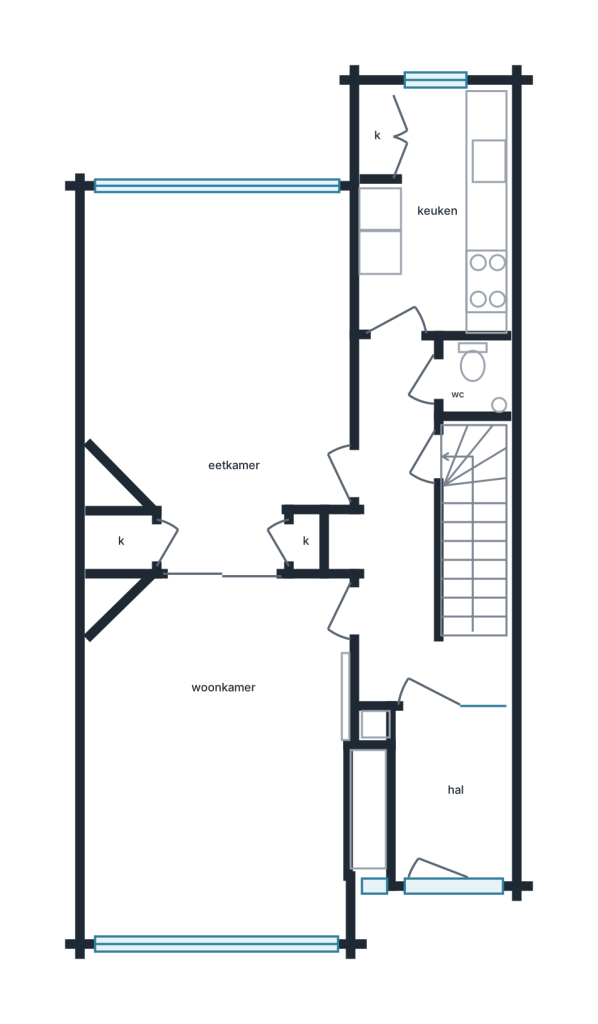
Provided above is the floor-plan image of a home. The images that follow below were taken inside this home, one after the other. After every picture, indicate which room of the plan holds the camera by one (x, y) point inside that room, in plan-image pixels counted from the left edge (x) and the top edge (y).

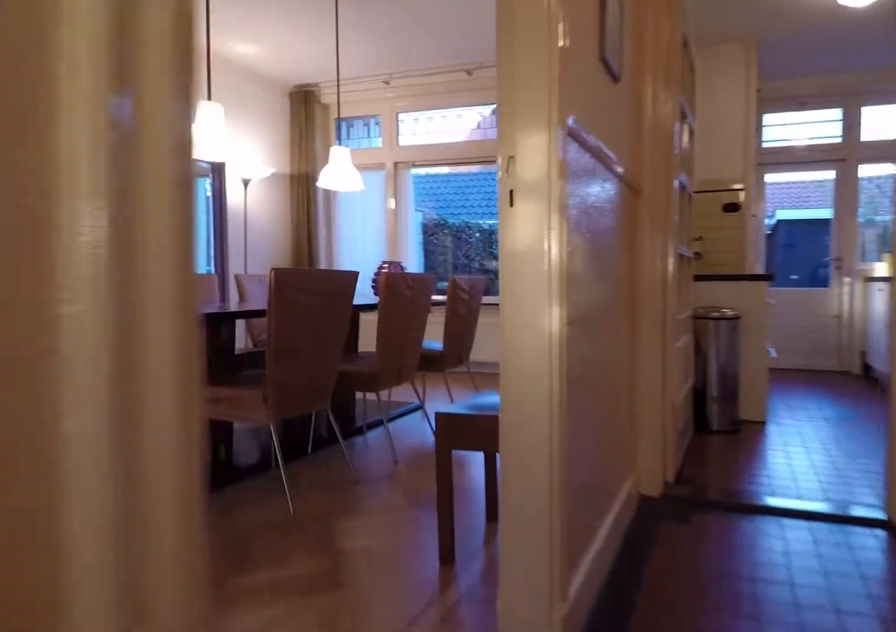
(405, 547)
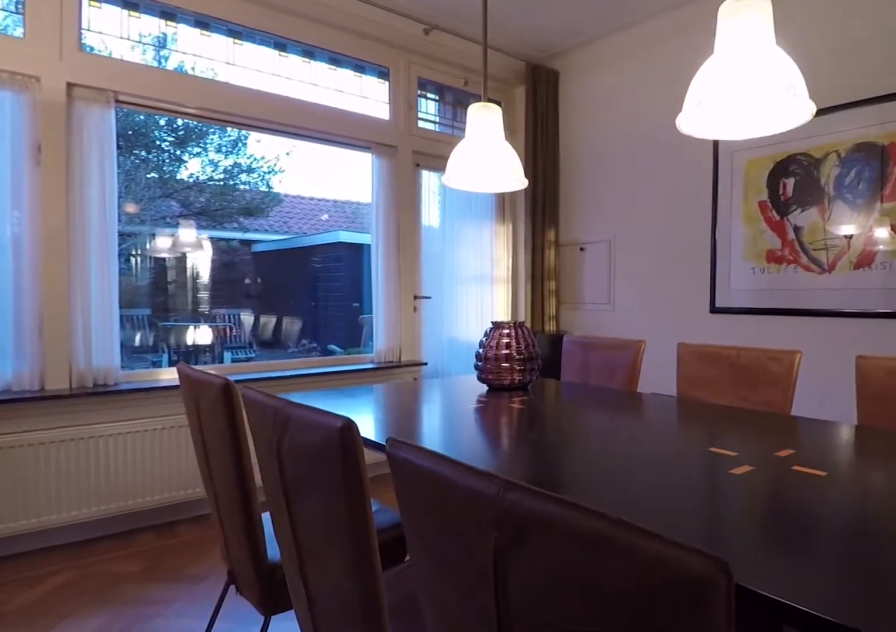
(228, 370)
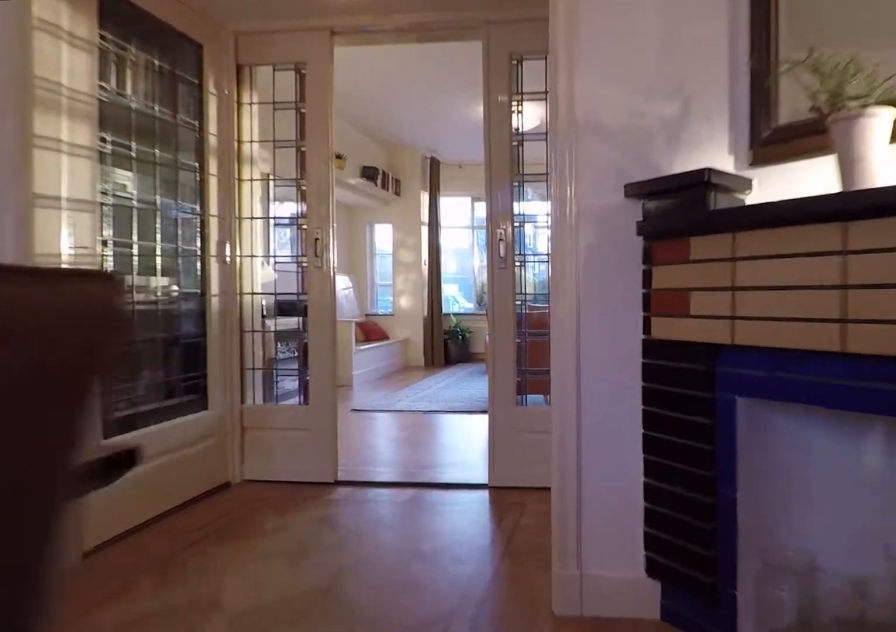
(228, 370)
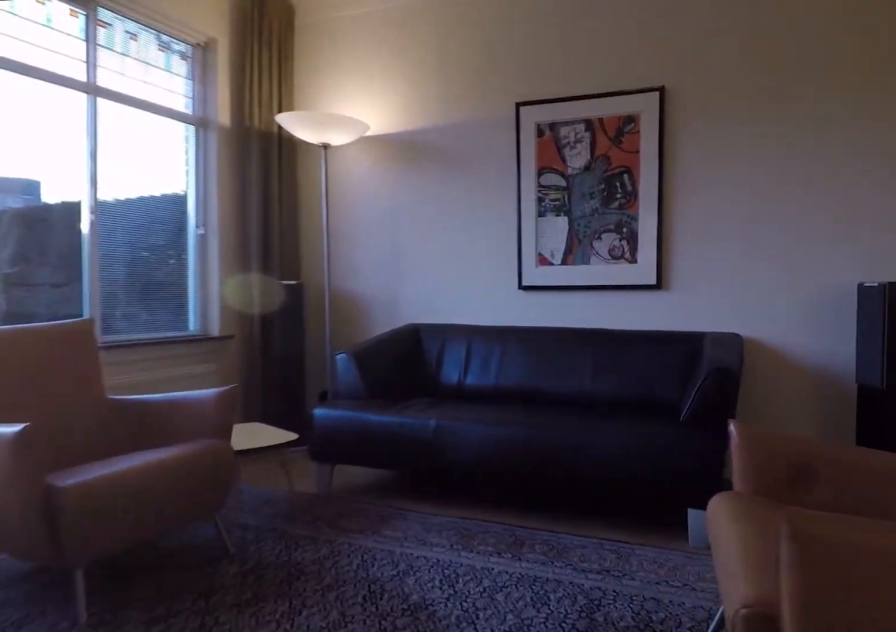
(235, 747)
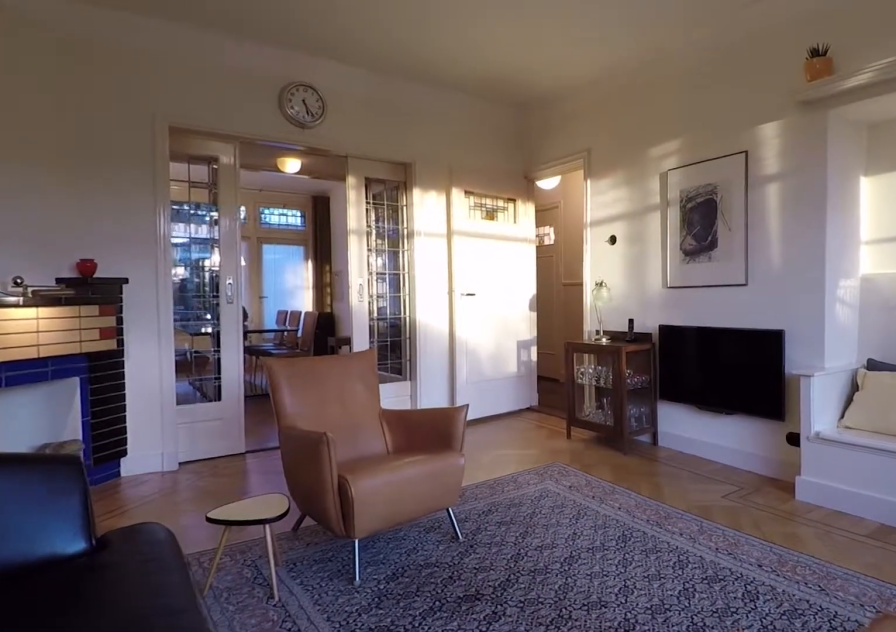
(235, 747)
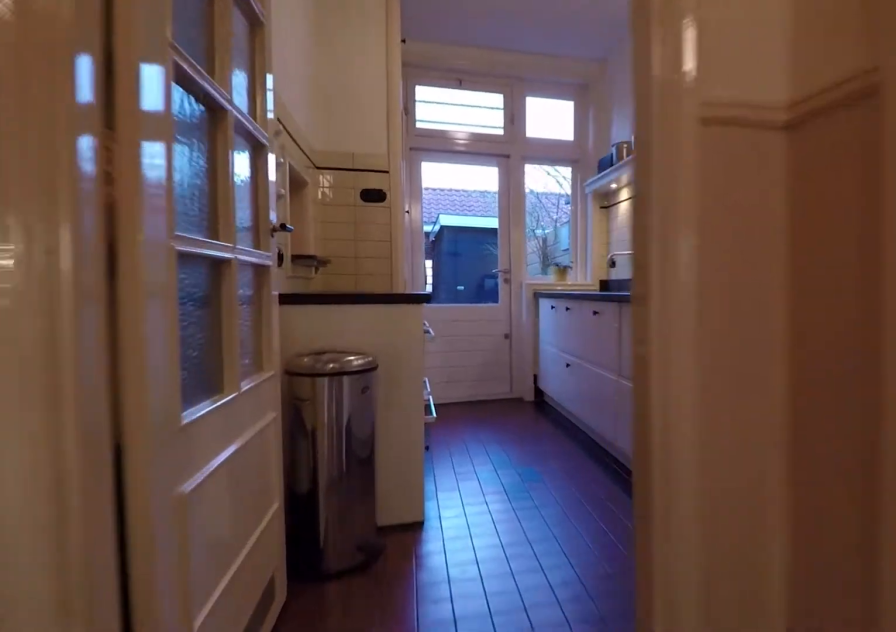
(404, 545)
